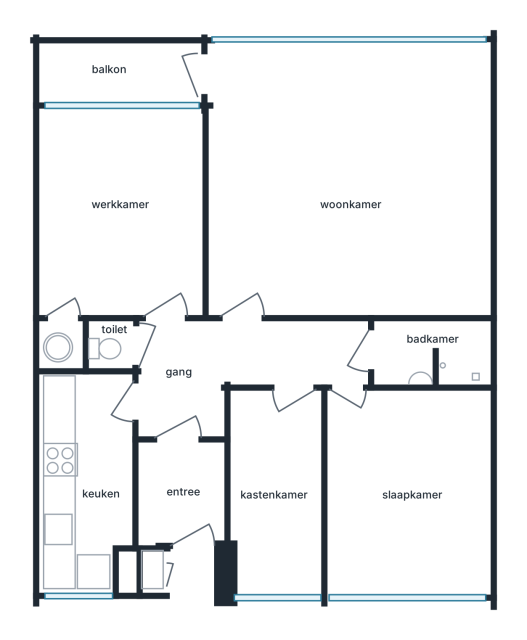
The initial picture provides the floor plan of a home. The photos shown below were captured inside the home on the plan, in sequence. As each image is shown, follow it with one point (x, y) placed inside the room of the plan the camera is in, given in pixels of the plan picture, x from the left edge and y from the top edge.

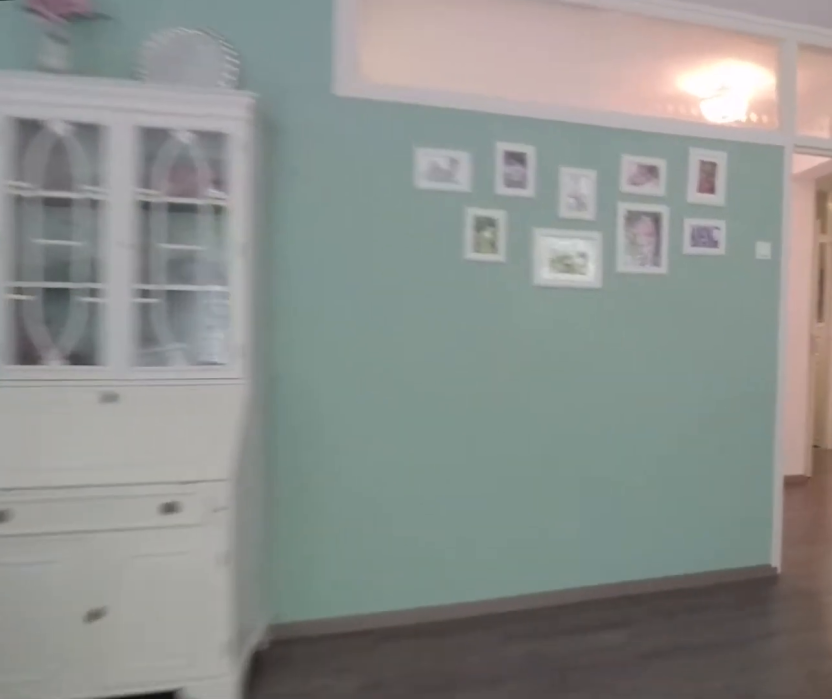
(348, 181)
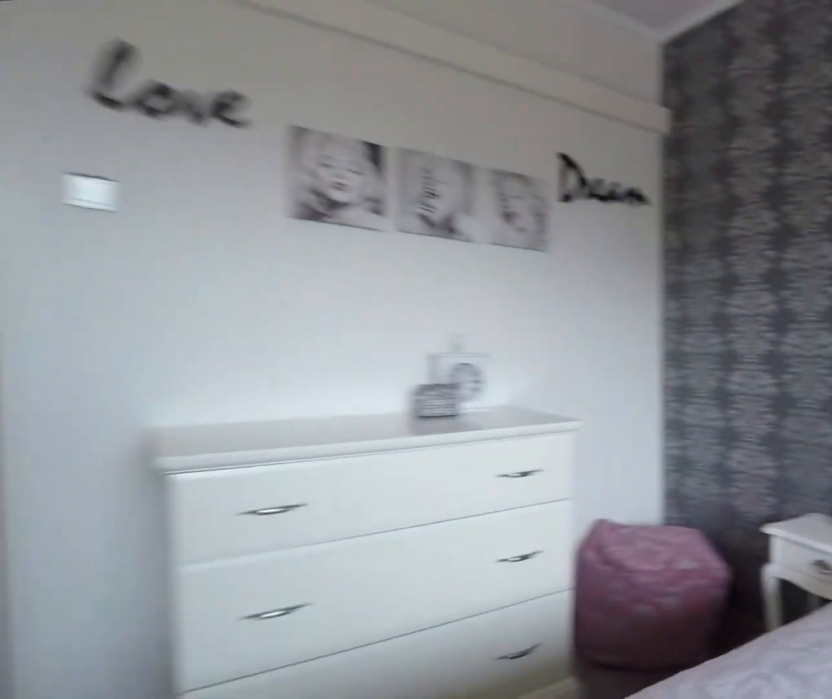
(407, 492)
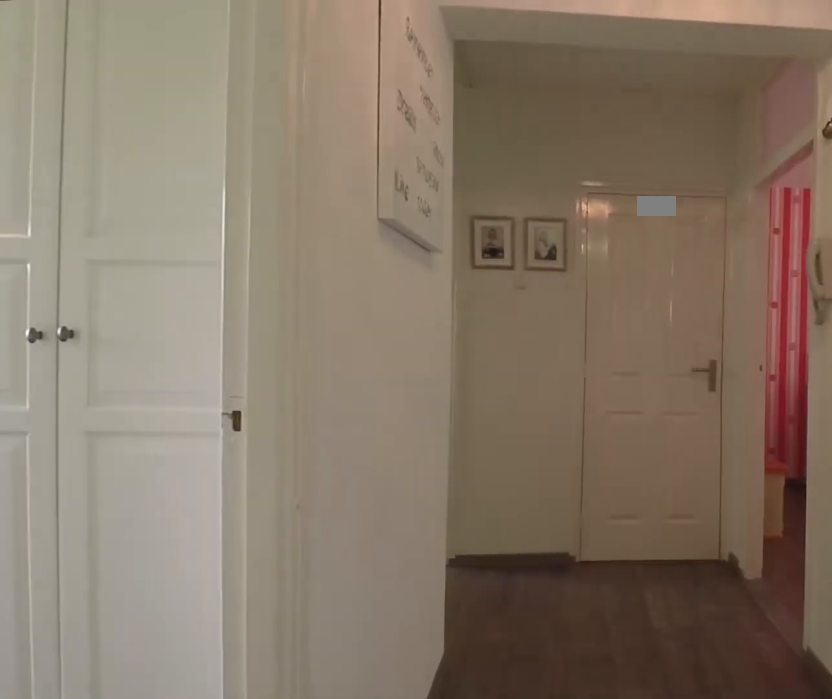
(237, 365)
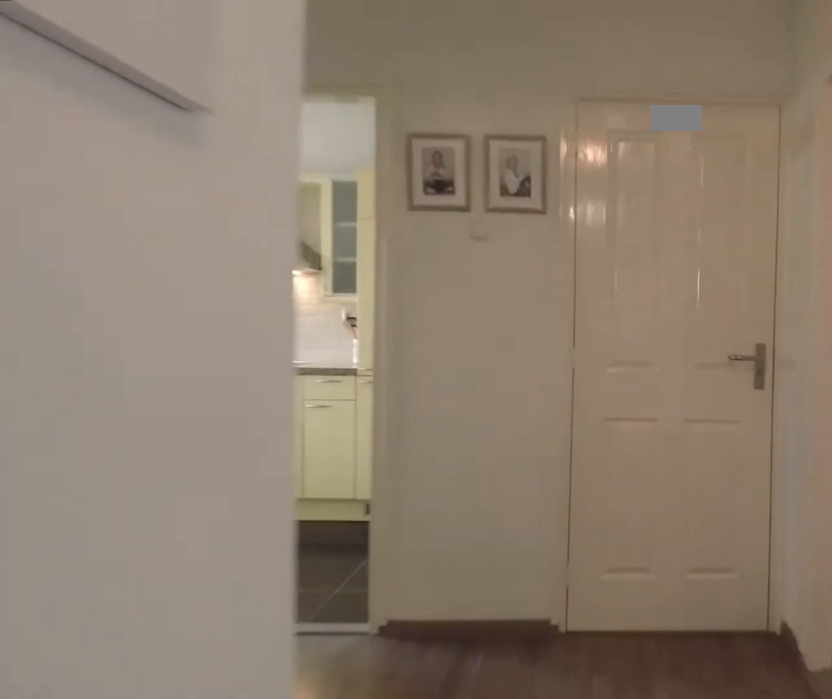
(237, 365)
